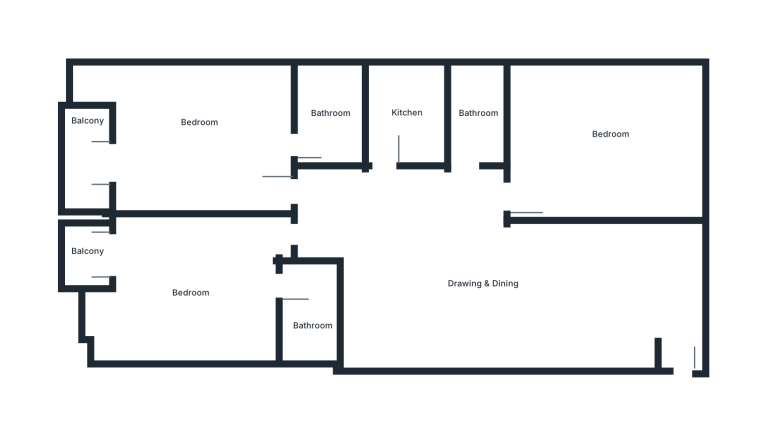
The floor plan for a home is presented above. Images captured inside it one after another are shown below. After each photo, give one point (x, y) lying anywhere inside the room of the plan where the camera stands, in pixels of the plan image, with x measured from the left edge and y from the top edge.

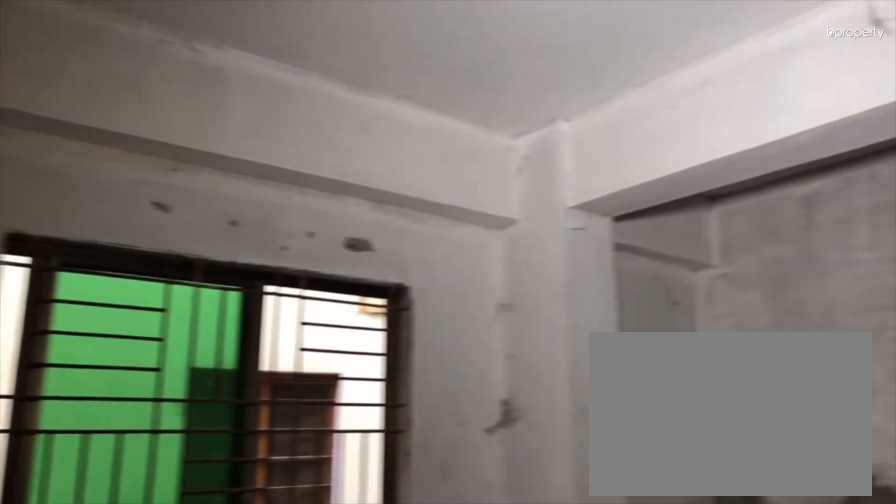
(612, 141)
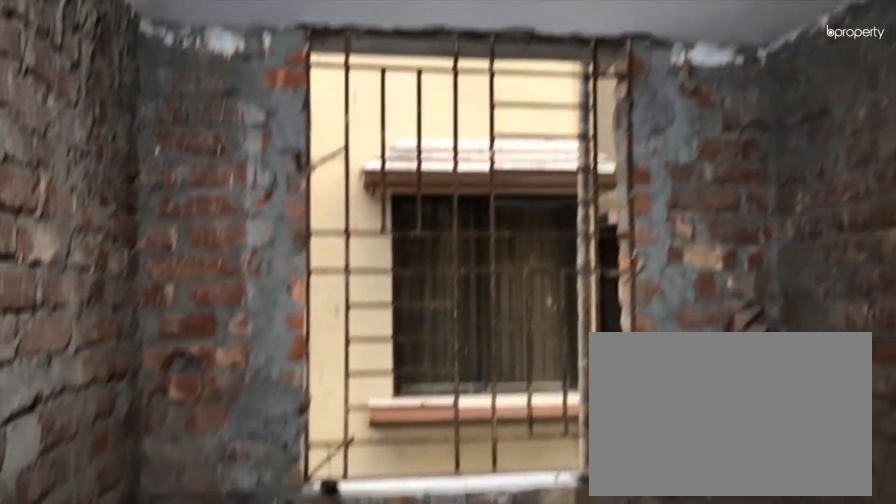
(402, 110)
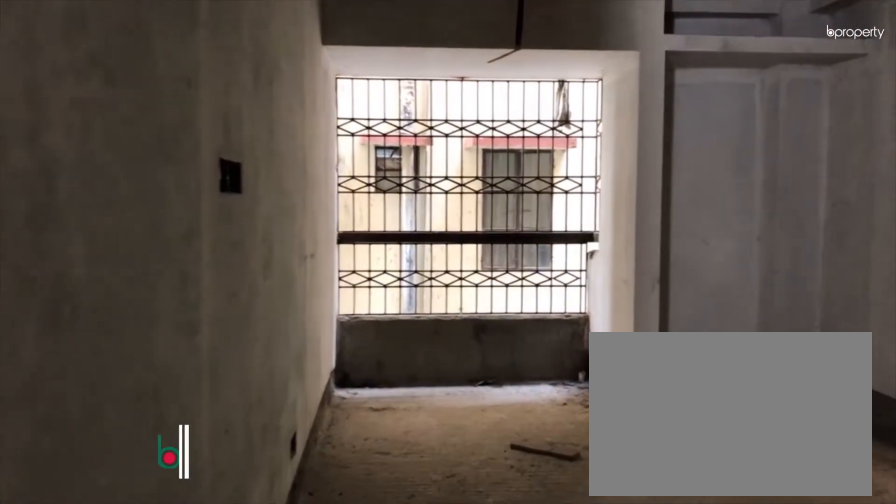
(199, 141)
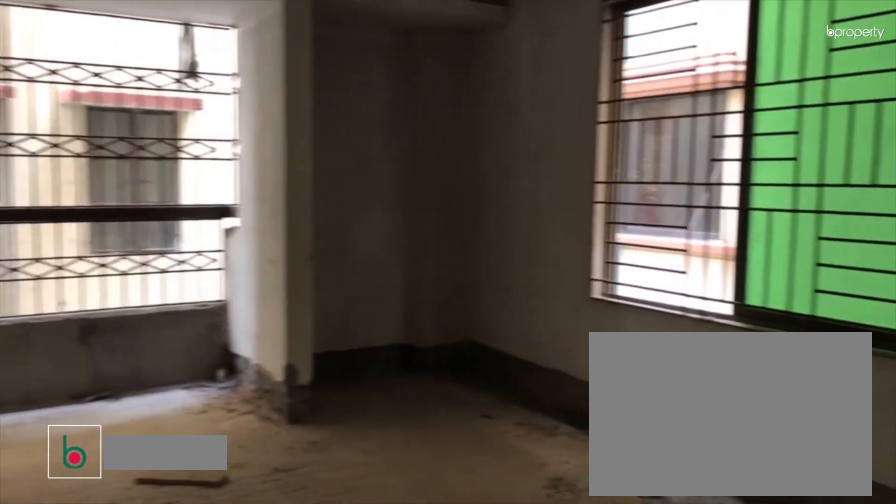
(199, 141)
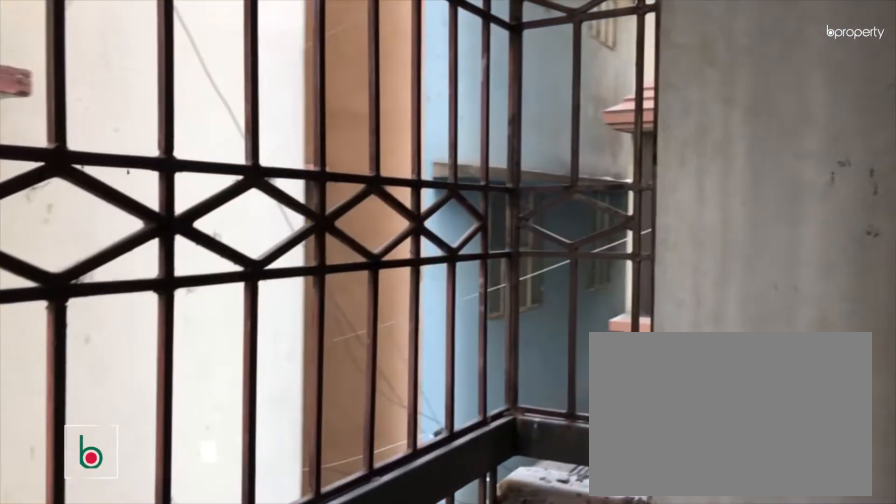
(86, 164)
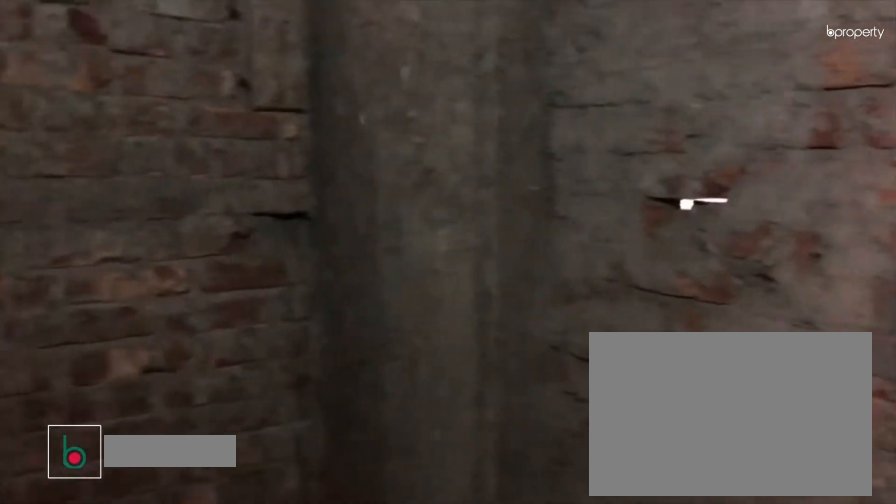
(328, 113)
